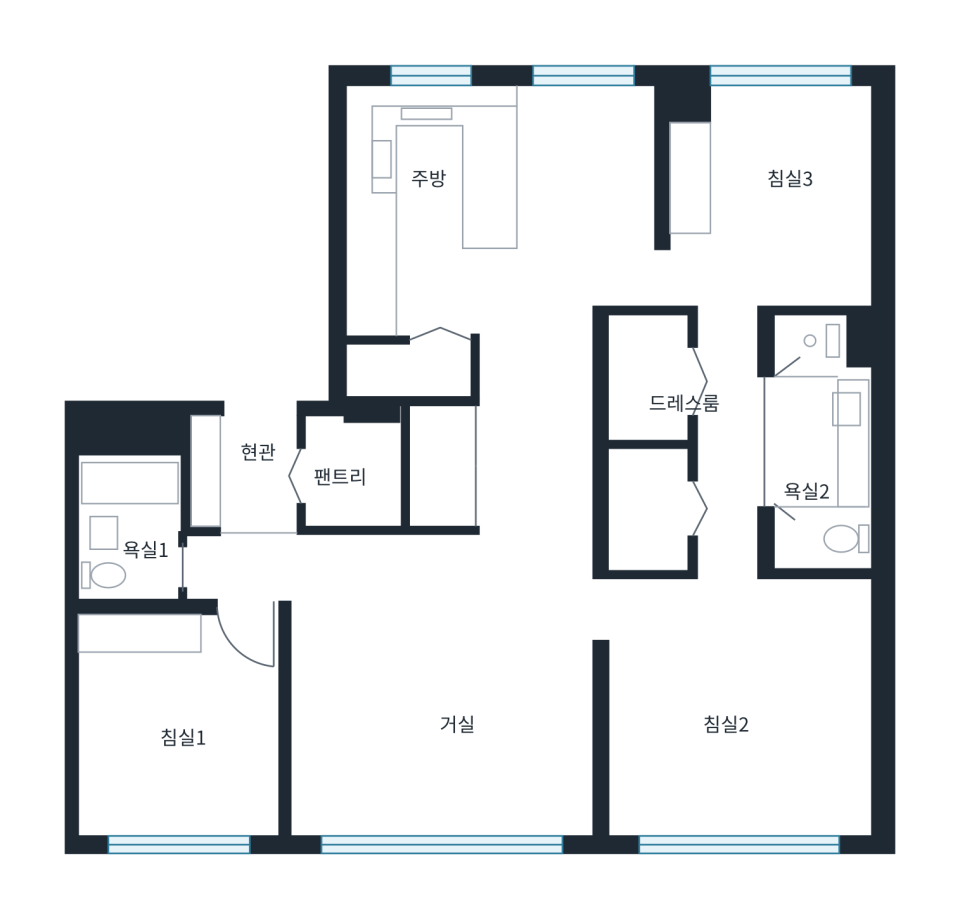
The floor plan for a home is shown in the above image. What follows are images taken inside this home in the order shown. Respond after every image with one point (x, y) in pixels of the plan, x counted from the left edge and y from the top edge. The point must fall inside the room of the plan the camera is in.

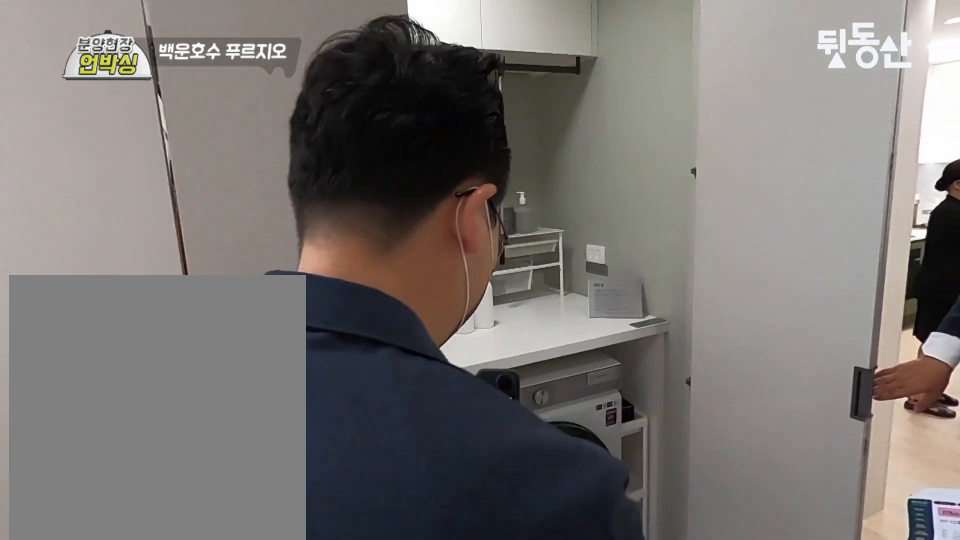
(536, 484)
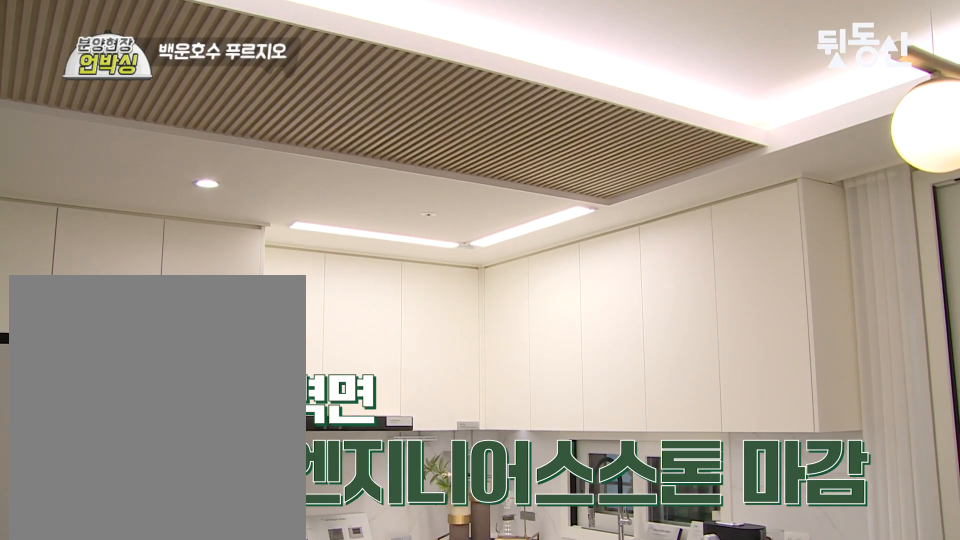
(582, 231)
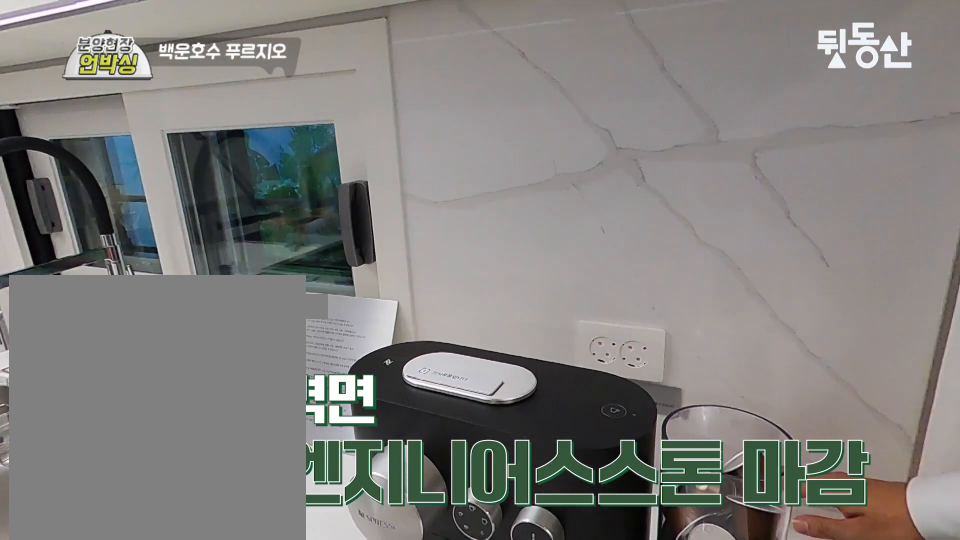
(582, 229)
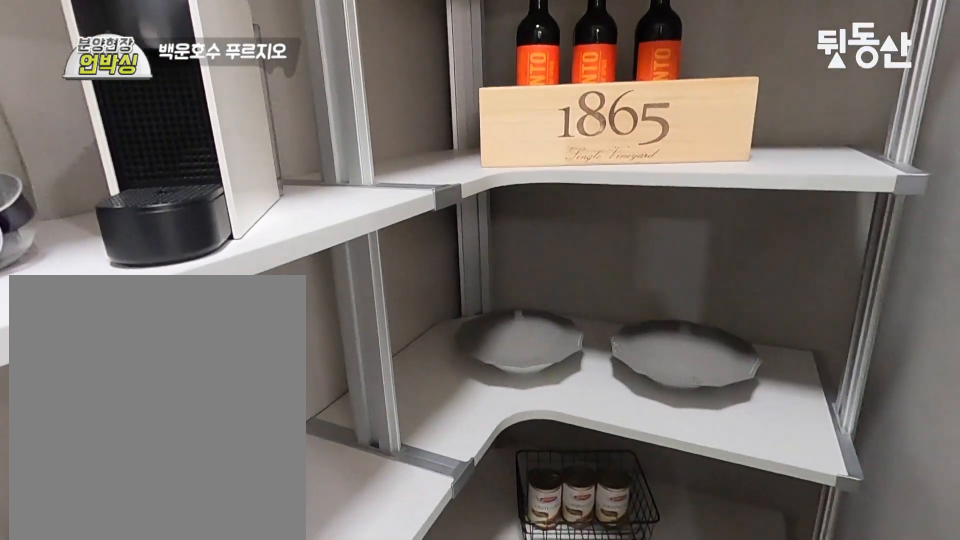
(442, 349)
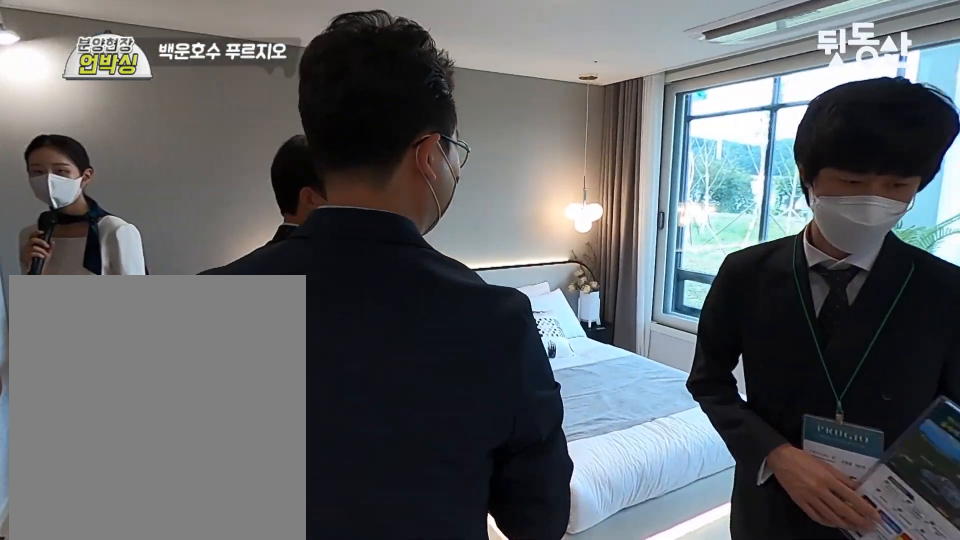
(738, 744)
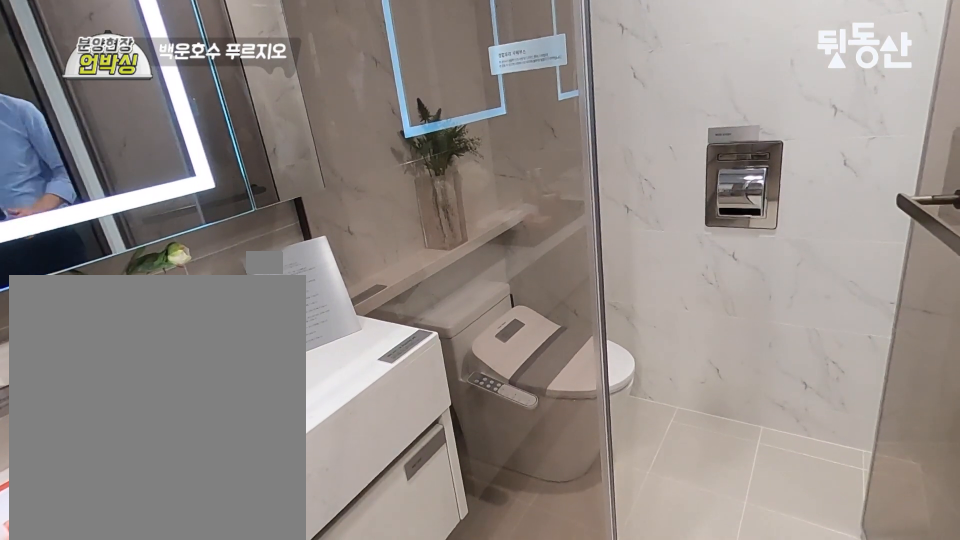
(720, 463)
